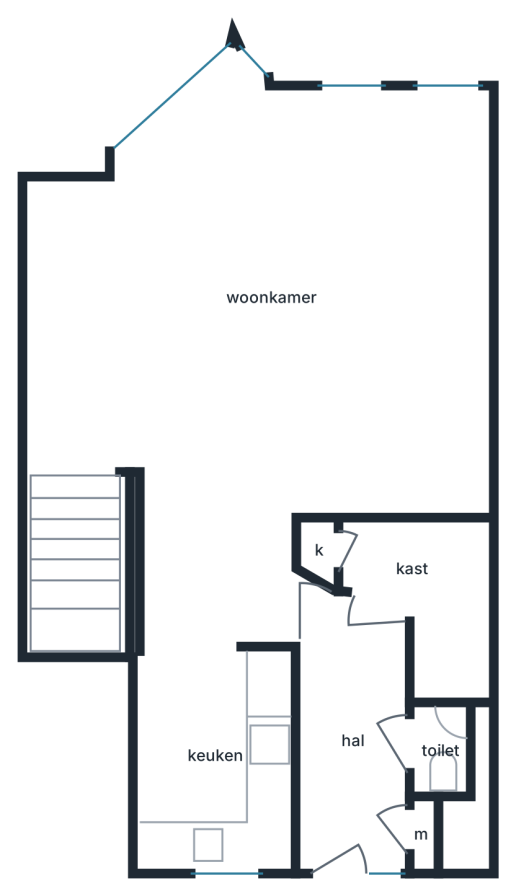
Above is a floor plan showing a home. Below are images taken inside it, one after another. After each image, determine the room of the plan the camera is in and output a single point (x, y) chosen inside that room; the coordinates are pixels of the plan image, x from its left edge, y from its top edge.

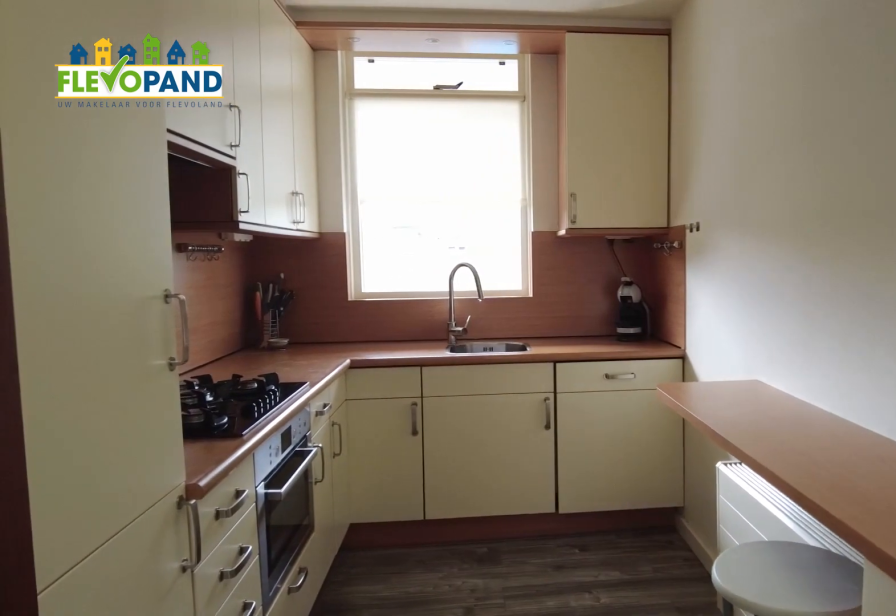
(216, 757)
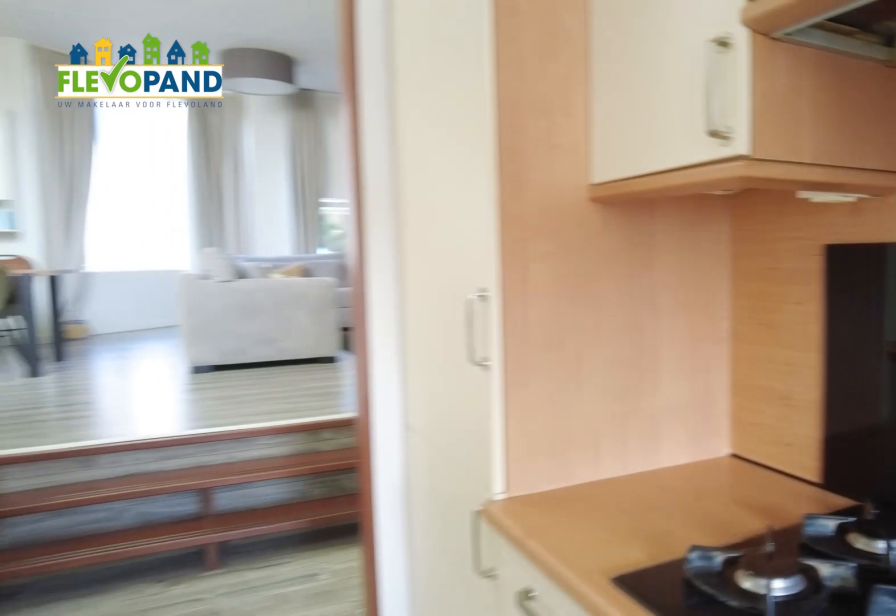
(216, 757)
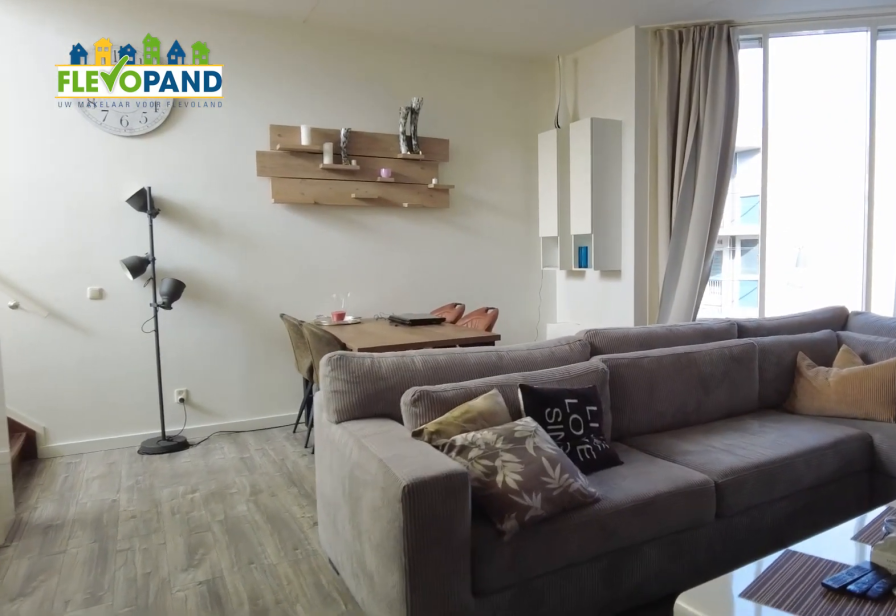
(270, 431)
